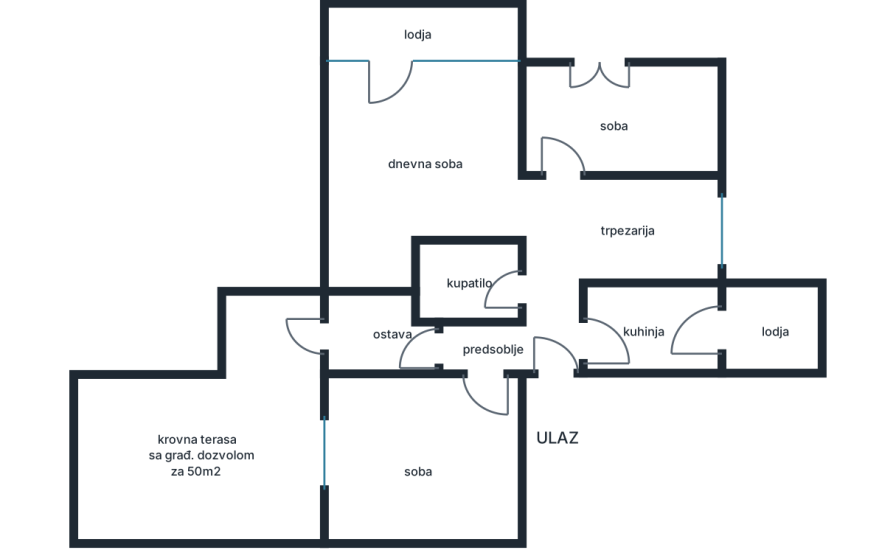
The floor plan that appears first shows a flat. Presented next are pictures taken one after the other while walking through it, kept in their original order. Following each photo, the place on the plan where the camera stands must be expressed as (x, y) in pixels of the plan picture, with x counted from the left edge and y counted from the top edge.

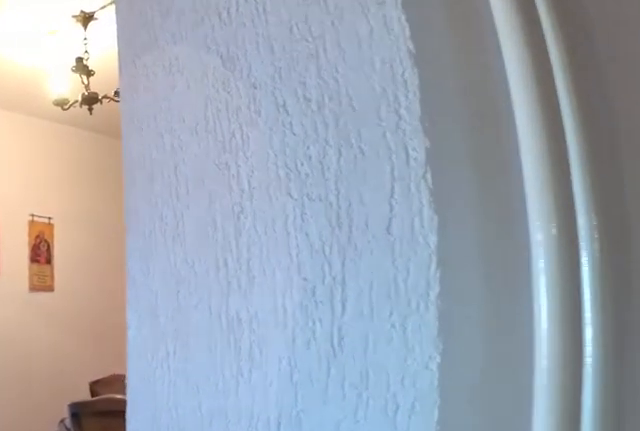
(545, 307)
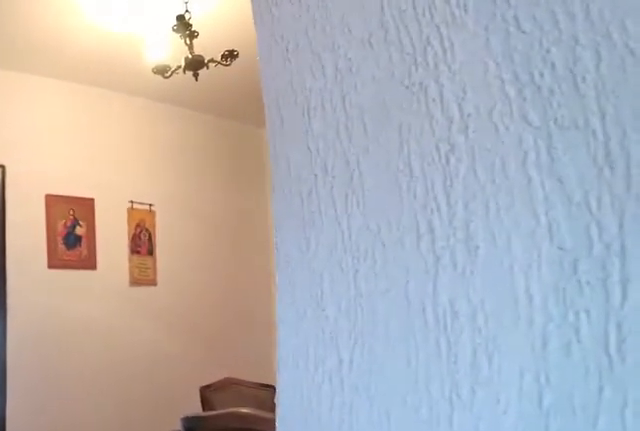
(544, 307)
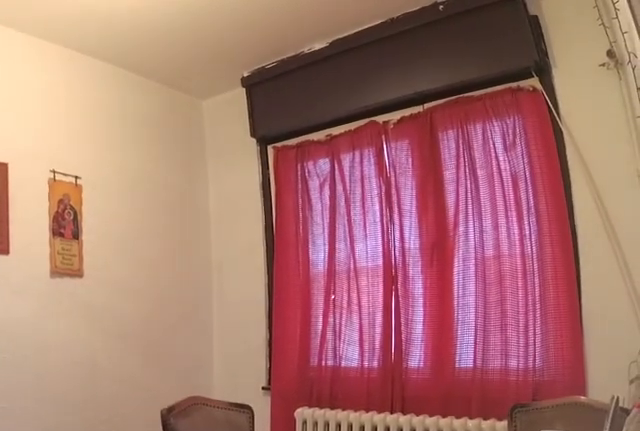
(538, 296)
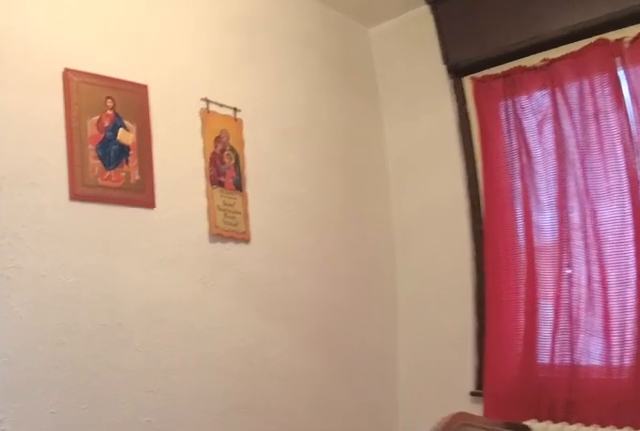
(550, 266)
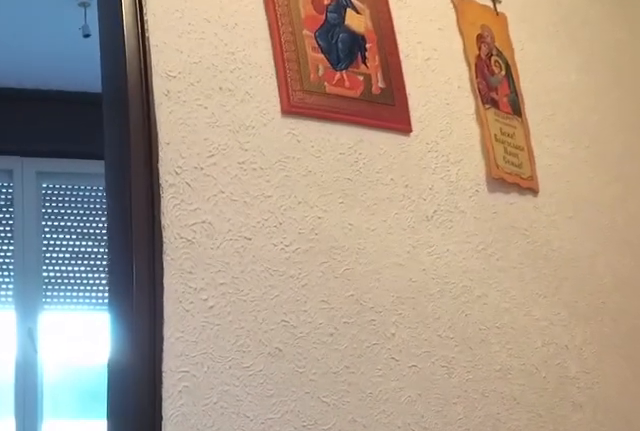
(557, 240)
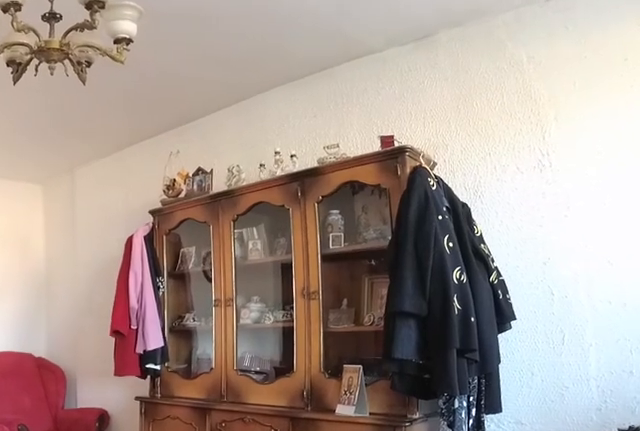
(490, 76)
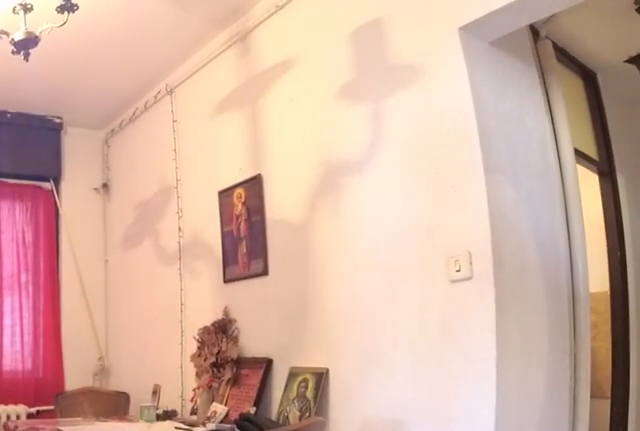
(492, 206)
